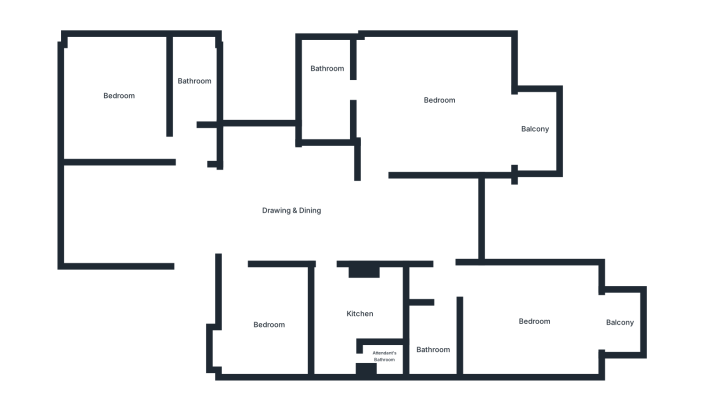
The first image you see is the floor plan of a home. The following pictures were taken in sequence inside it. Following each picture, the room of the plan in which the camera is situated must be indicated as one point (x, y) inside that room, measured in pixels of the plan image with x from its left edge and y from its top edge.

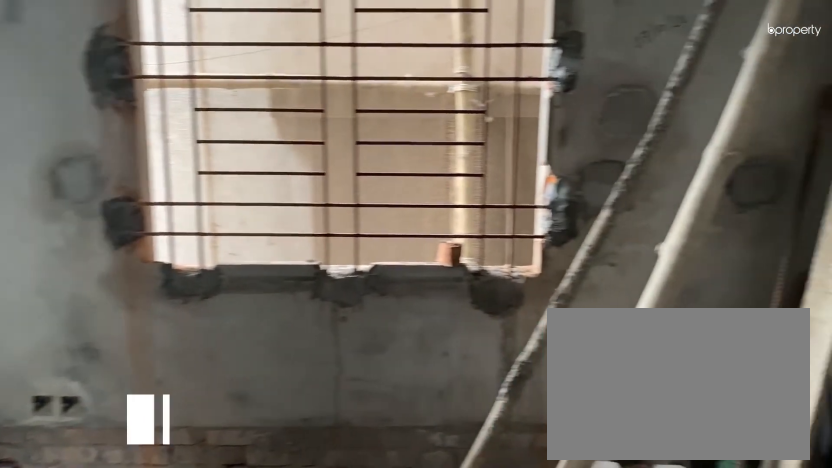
(117, 97)
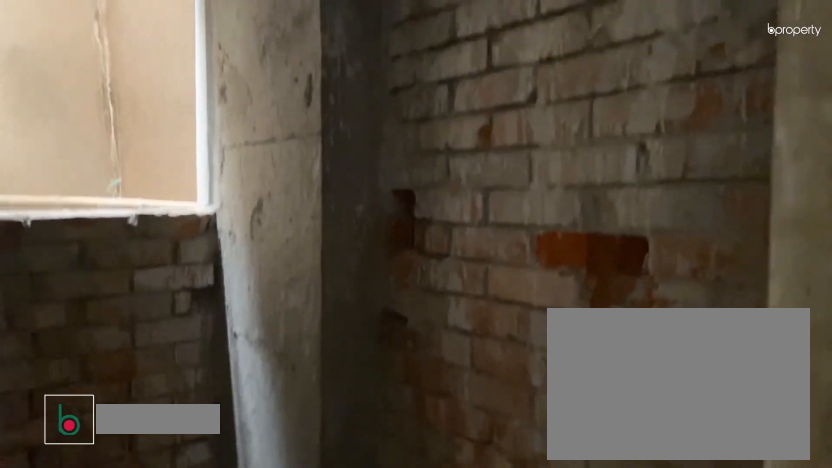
(191, 83)
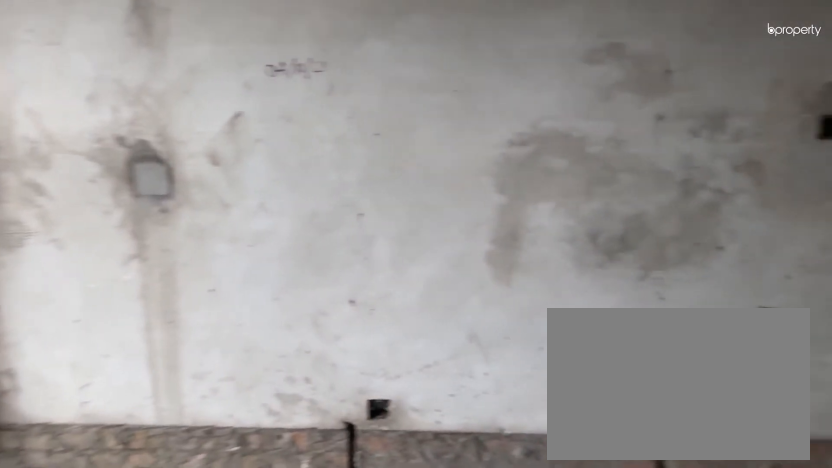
(439, 107)
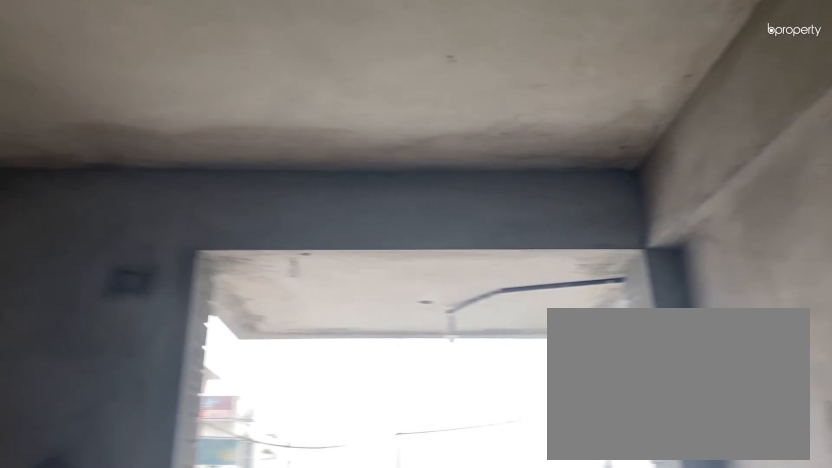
(439, 107)
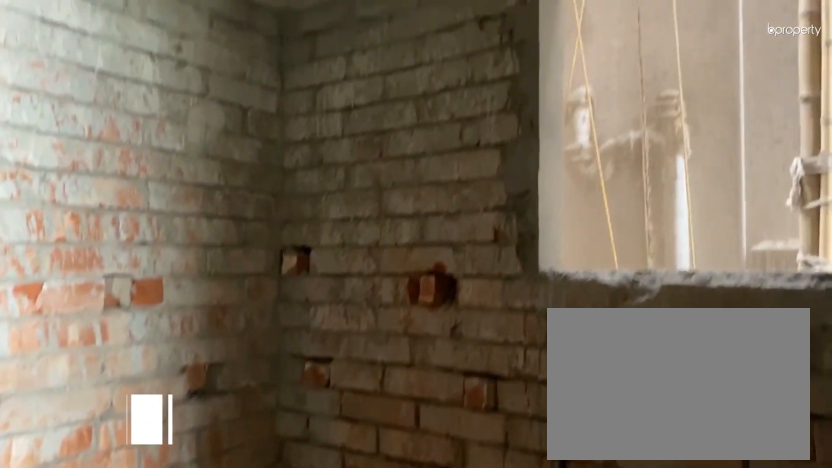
(325, 92)
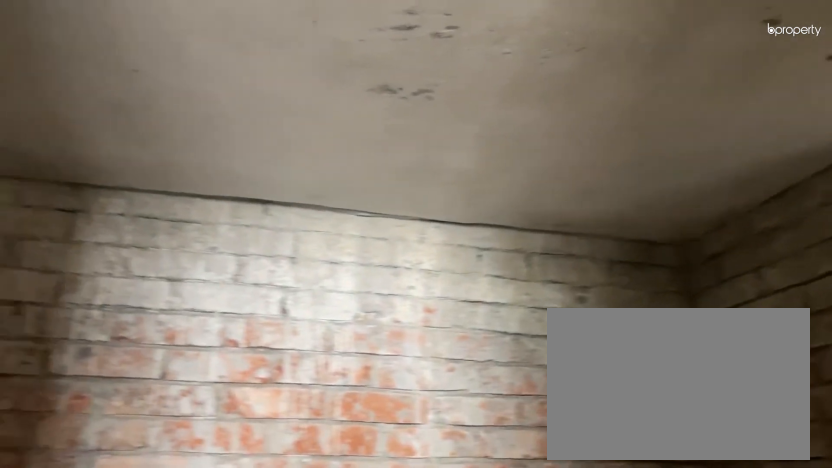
(325, 92)
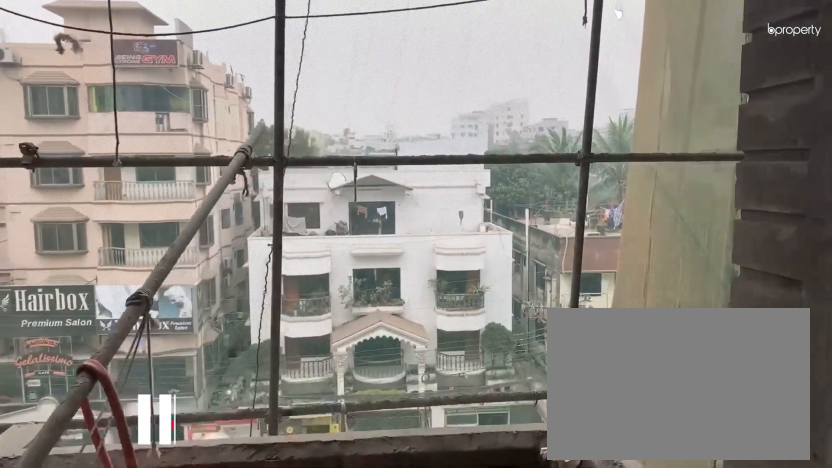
(530, 129)
